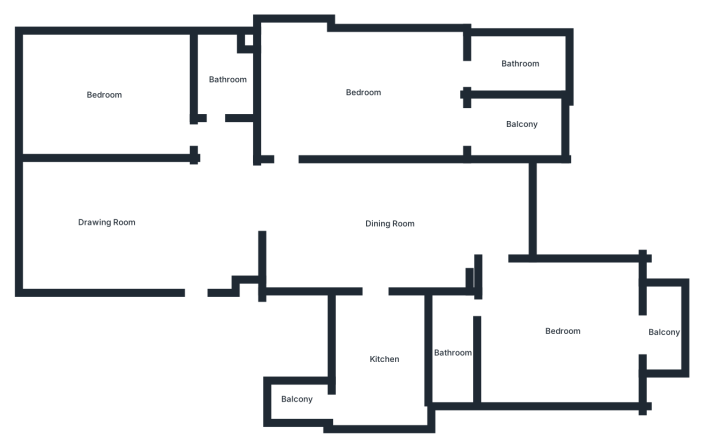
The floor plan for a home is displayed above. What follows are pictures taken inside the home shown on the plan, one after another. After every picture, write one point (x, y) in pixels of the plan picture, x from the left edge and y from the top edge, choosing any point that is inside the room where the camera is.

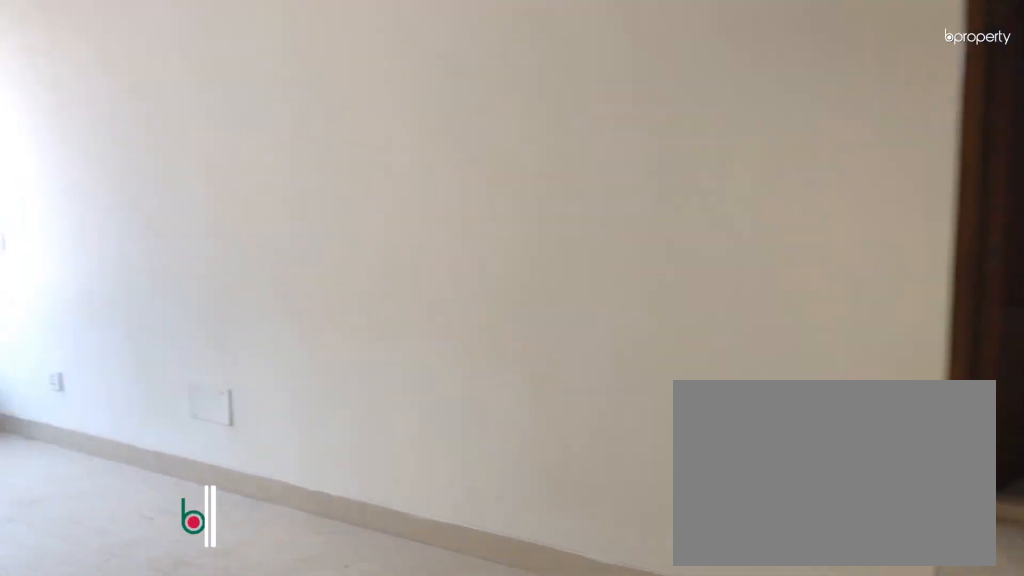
(107, 224)
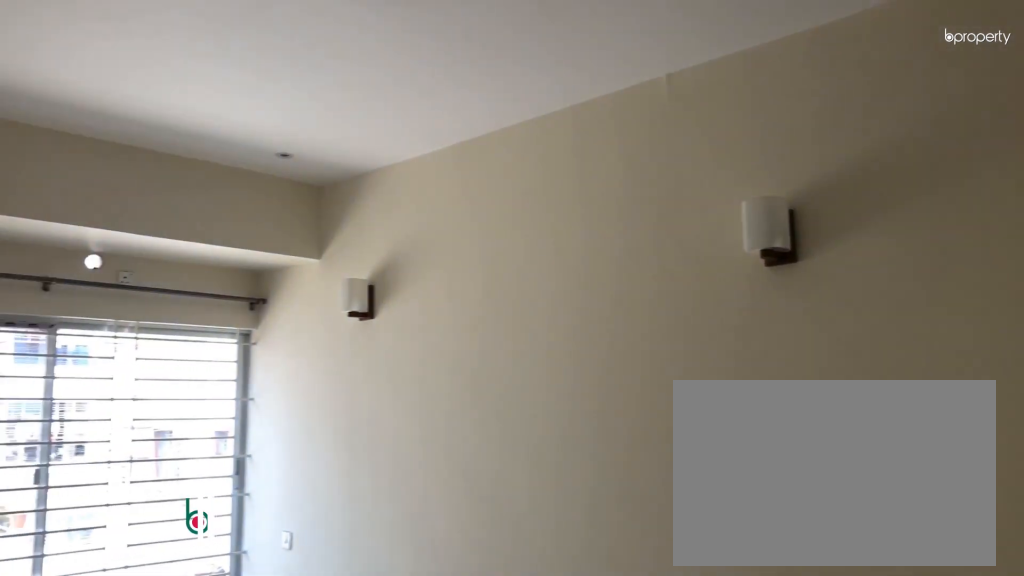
(107, 224)
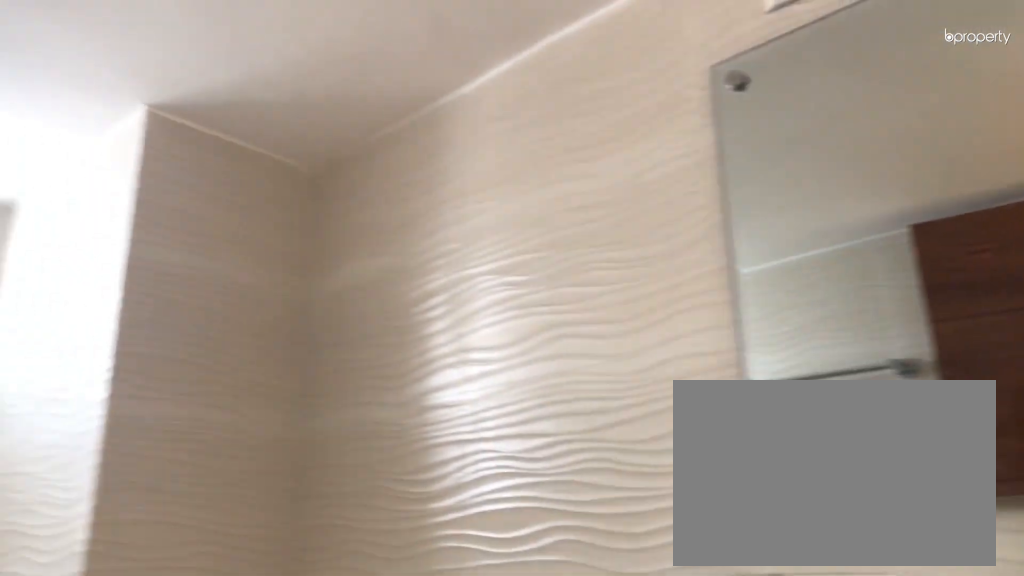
(227, 79)
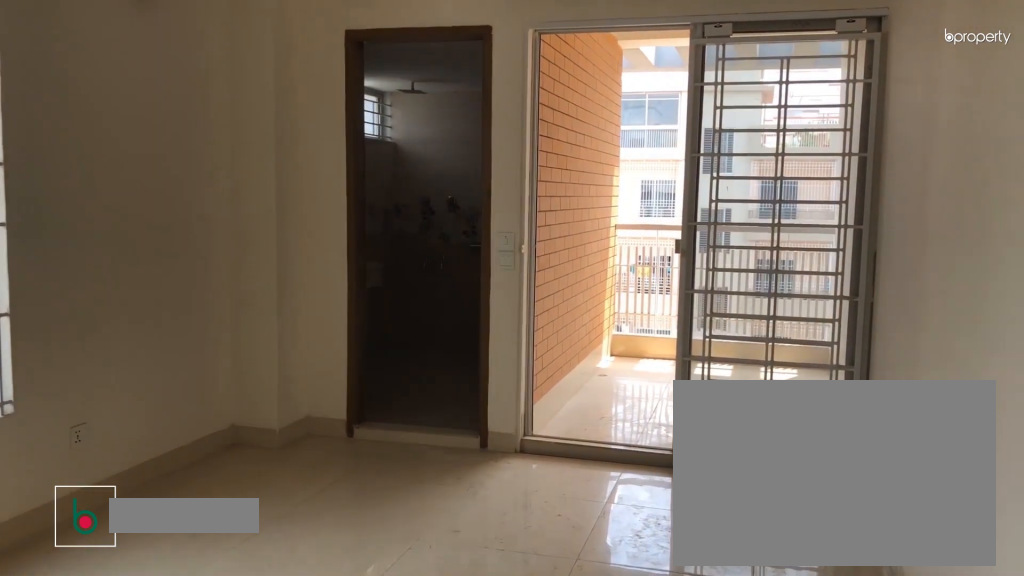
(363, 93)
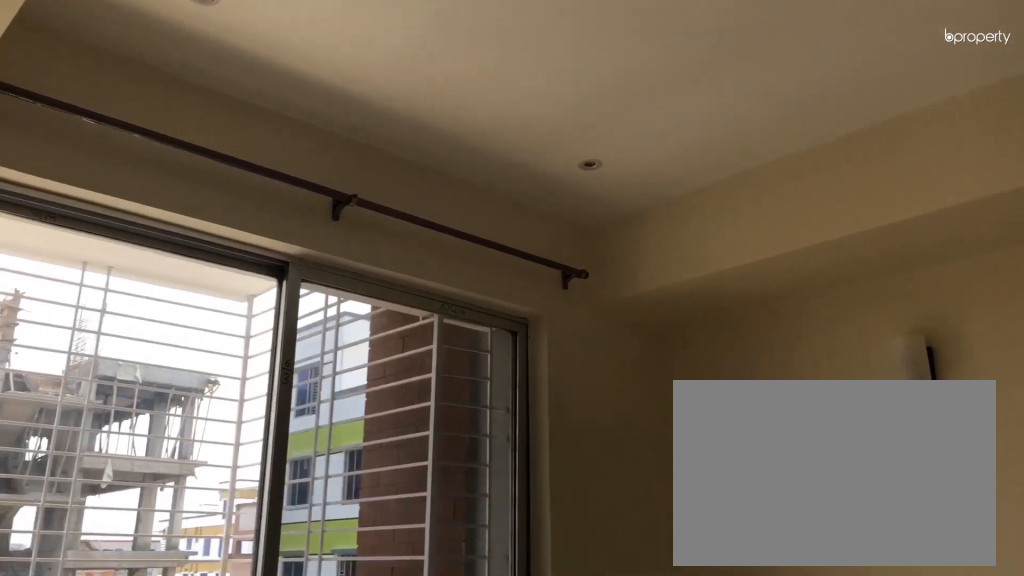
(562, 332)
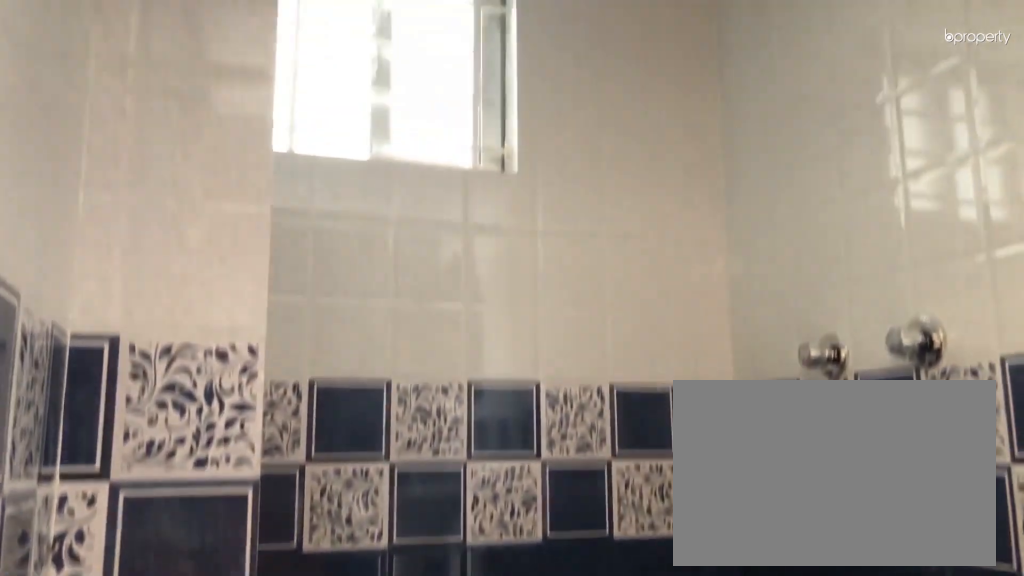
(452, 353)
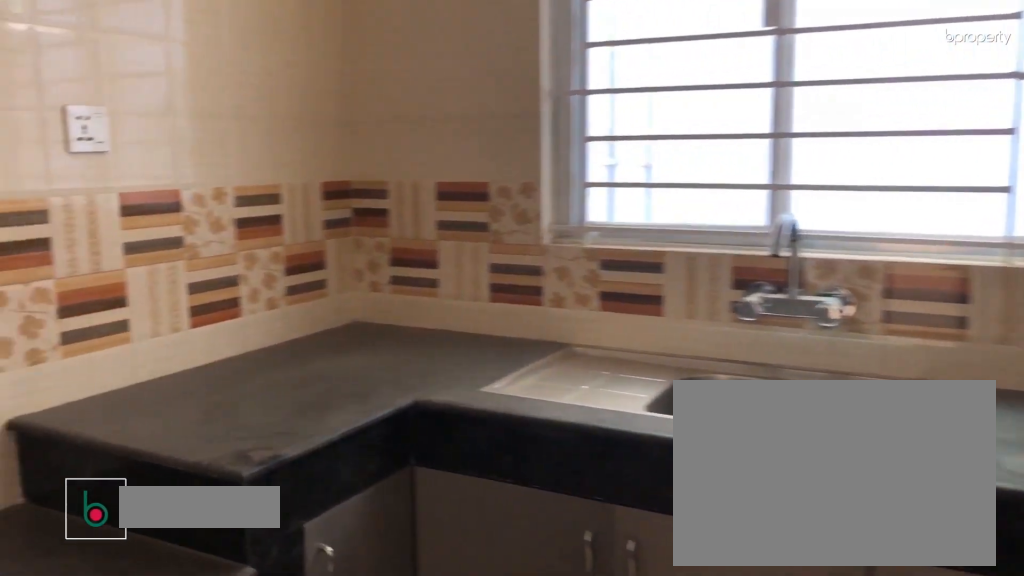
(384, 359)
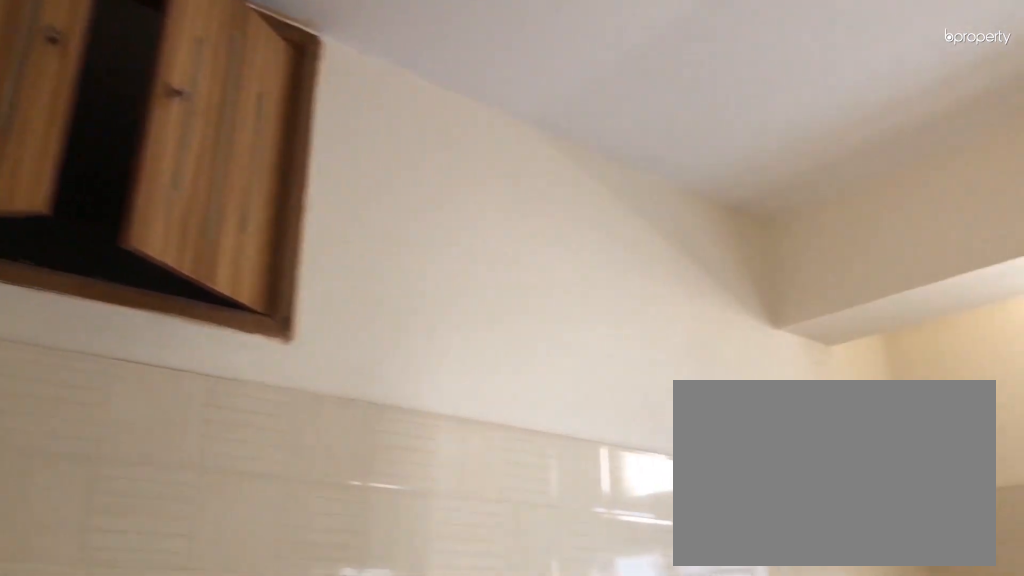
(384, 359)
